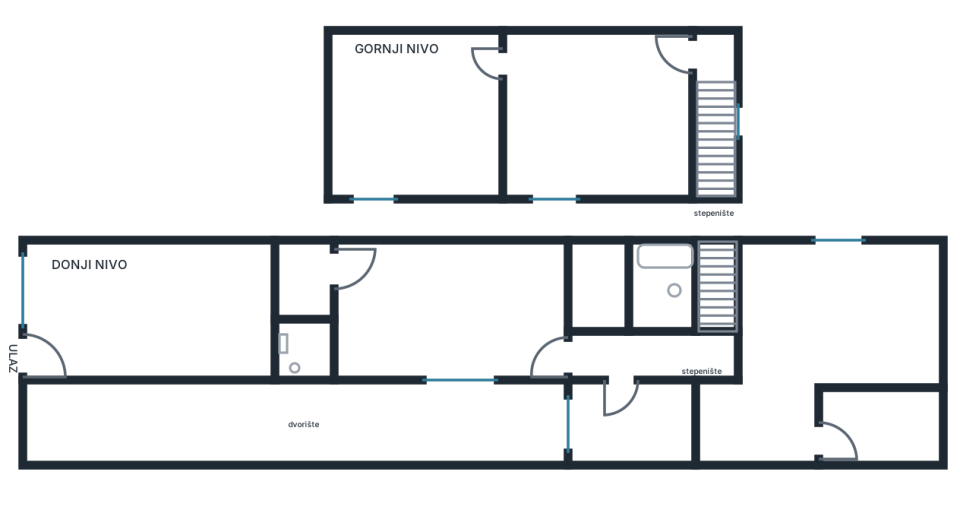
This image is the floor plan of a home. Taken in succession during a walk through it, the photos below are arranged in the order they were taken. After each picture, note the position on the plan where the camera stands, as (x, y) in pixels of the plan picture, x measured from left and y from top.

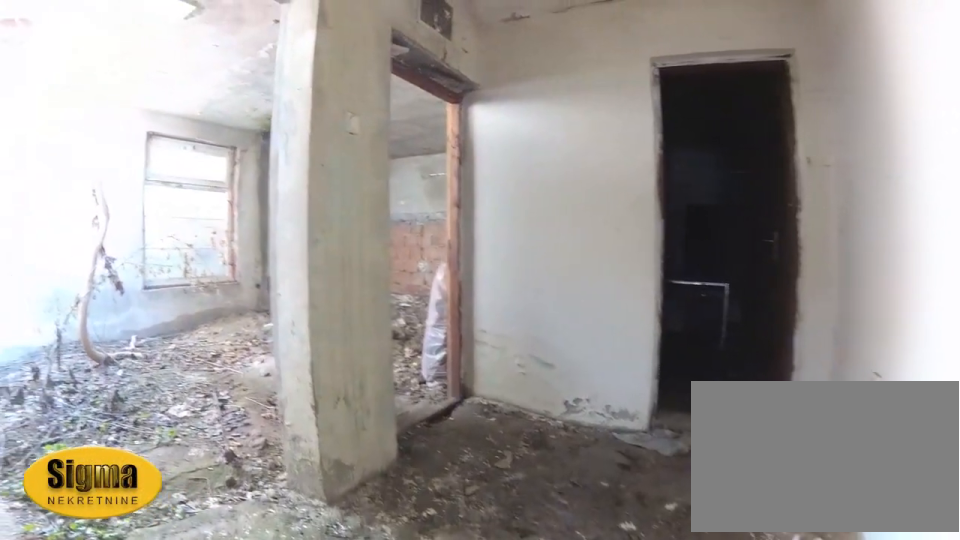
(738, 421)
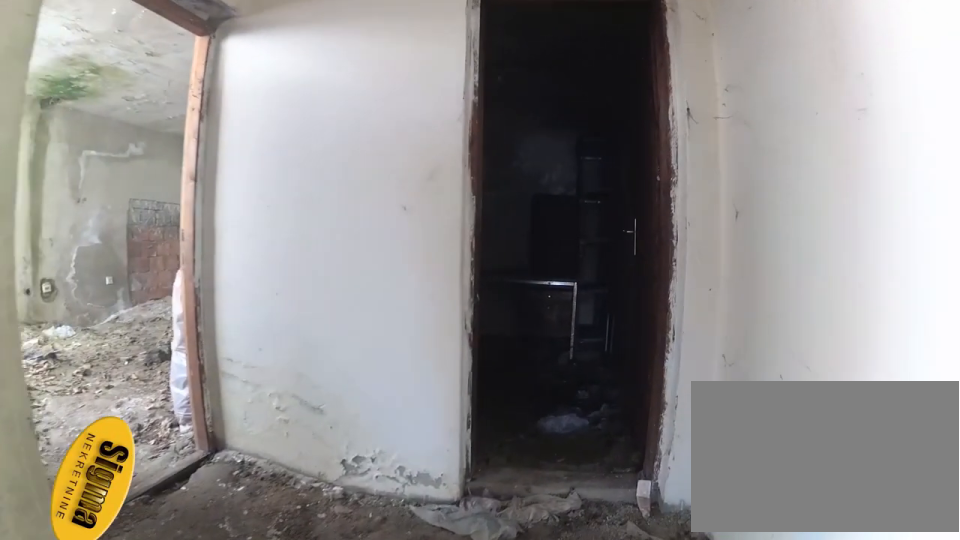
(754, 418)
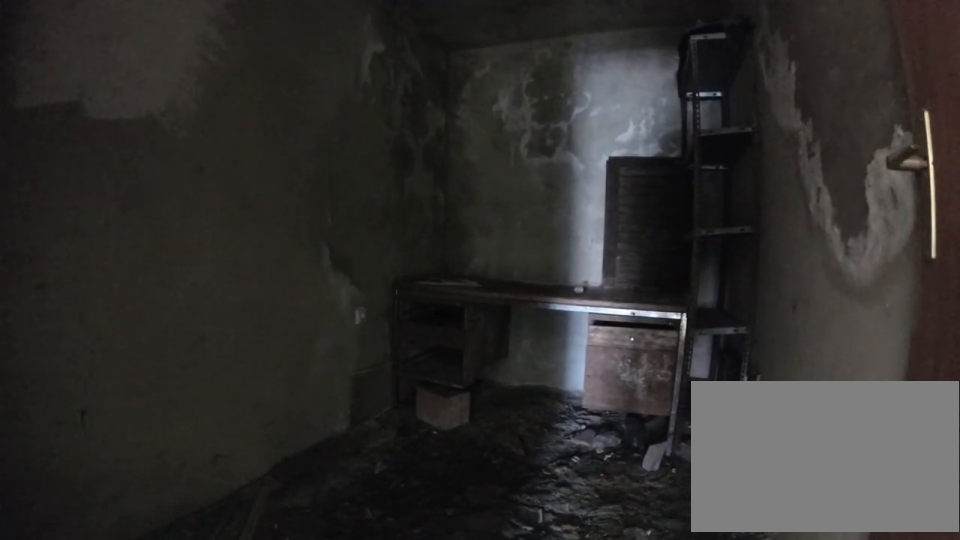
(836, 422)
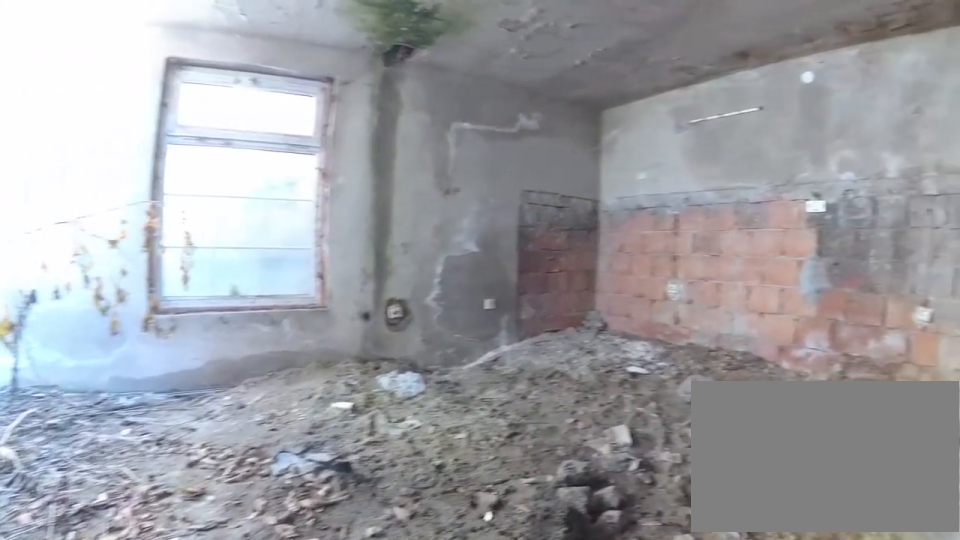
(772, 400)
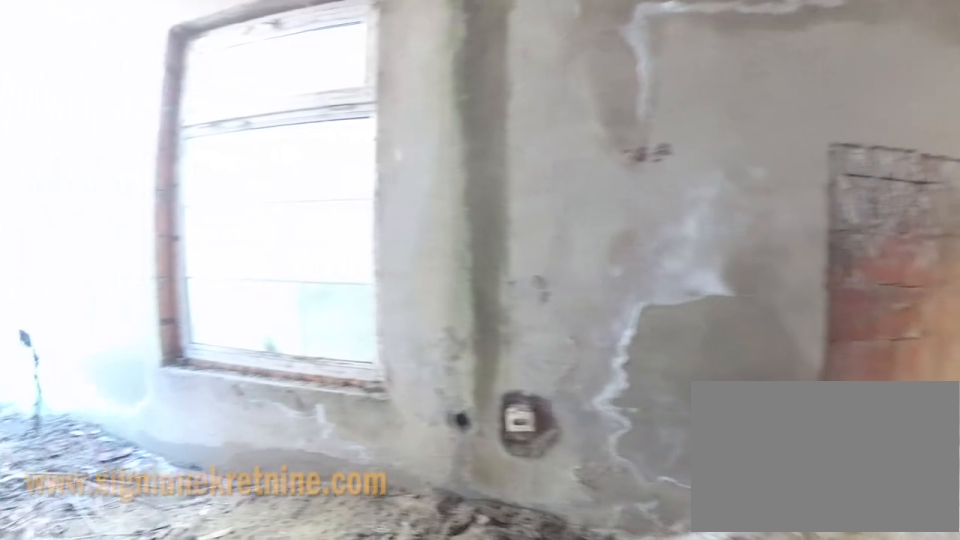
(834, 338)
